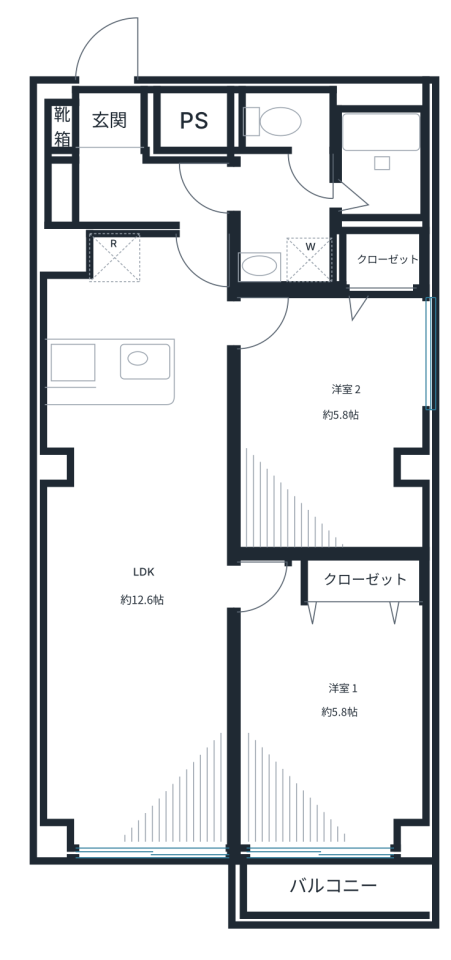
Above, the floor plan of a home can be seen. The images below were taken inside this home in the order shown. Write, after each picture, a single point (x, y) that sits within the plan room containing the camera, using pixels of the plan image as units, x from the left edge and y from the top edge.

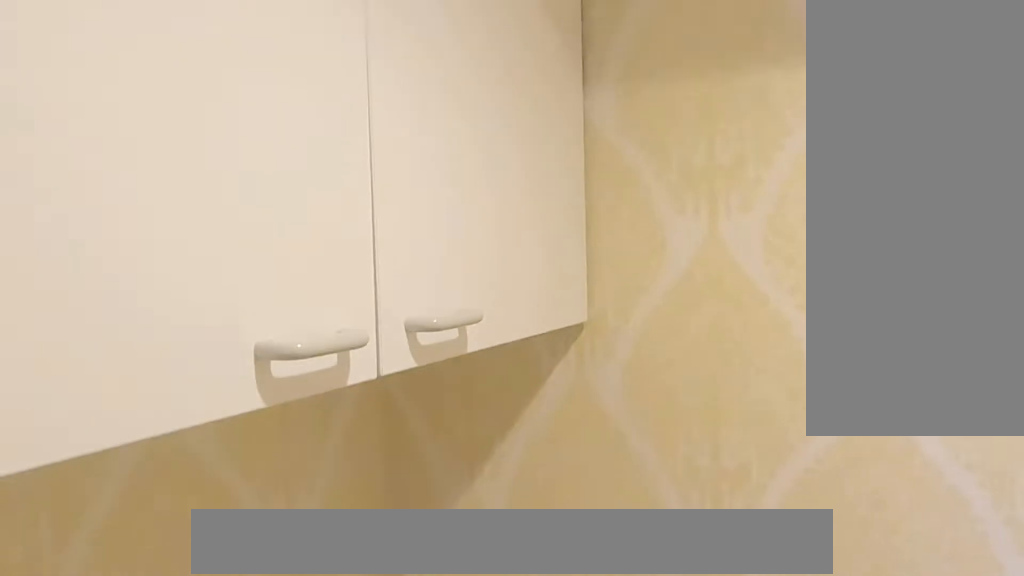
(319, 207)
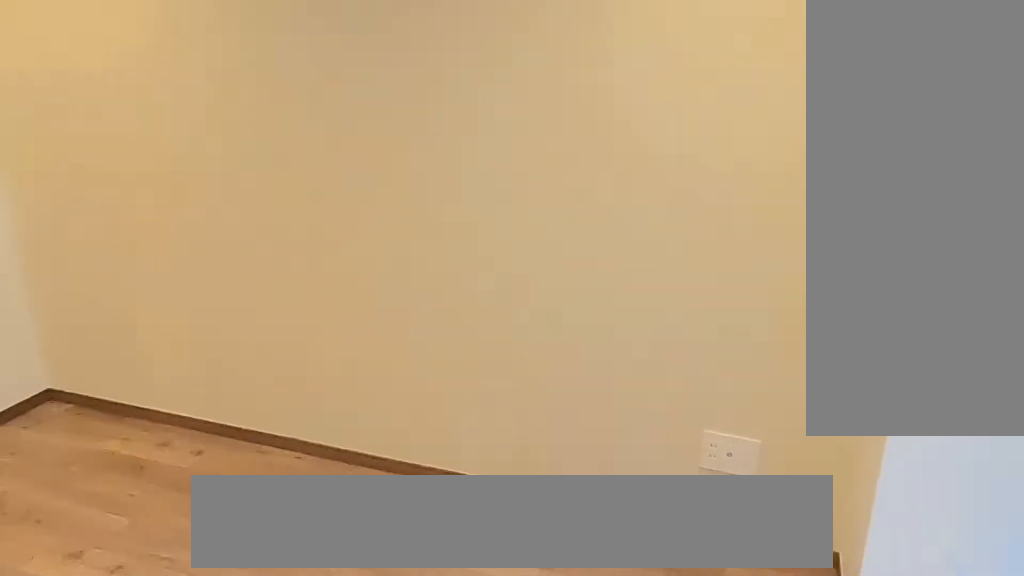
(349, 724)
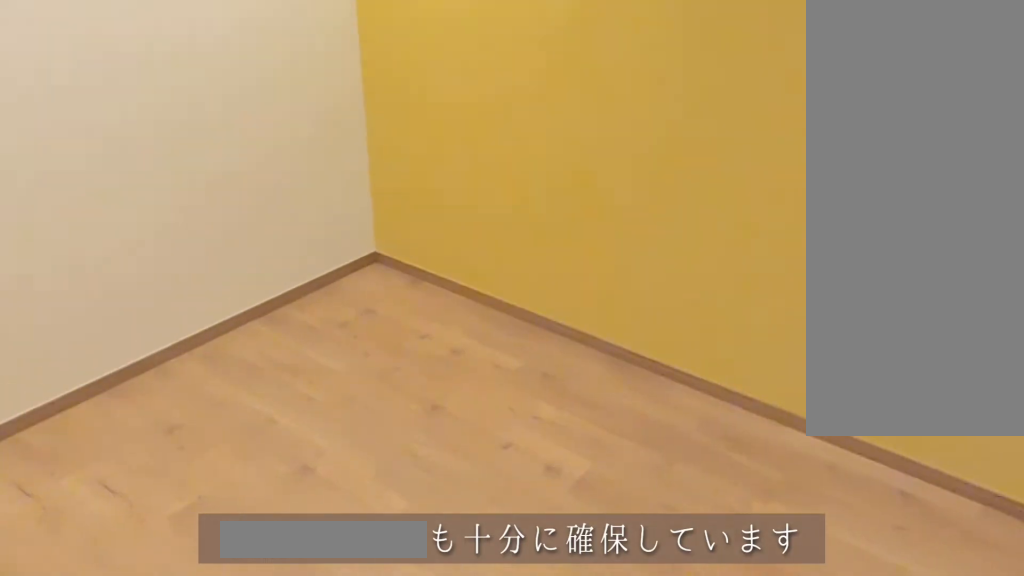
(349, 416)
